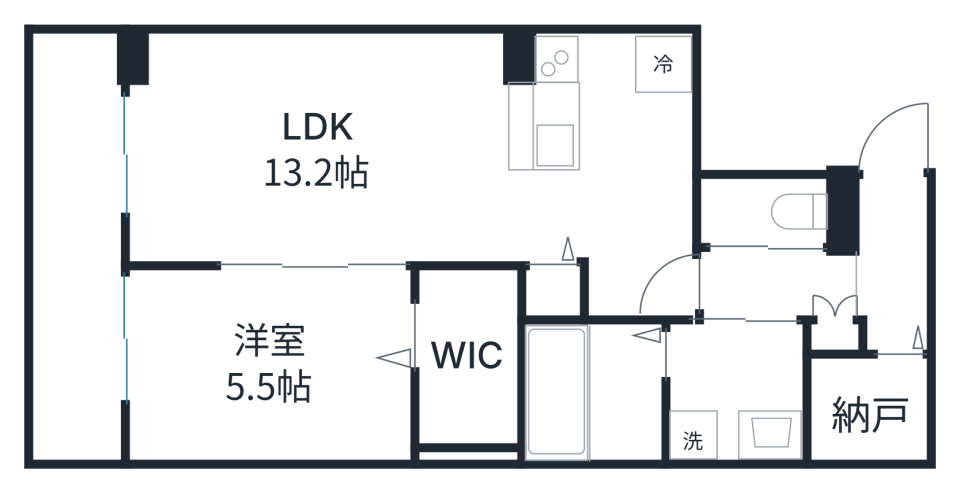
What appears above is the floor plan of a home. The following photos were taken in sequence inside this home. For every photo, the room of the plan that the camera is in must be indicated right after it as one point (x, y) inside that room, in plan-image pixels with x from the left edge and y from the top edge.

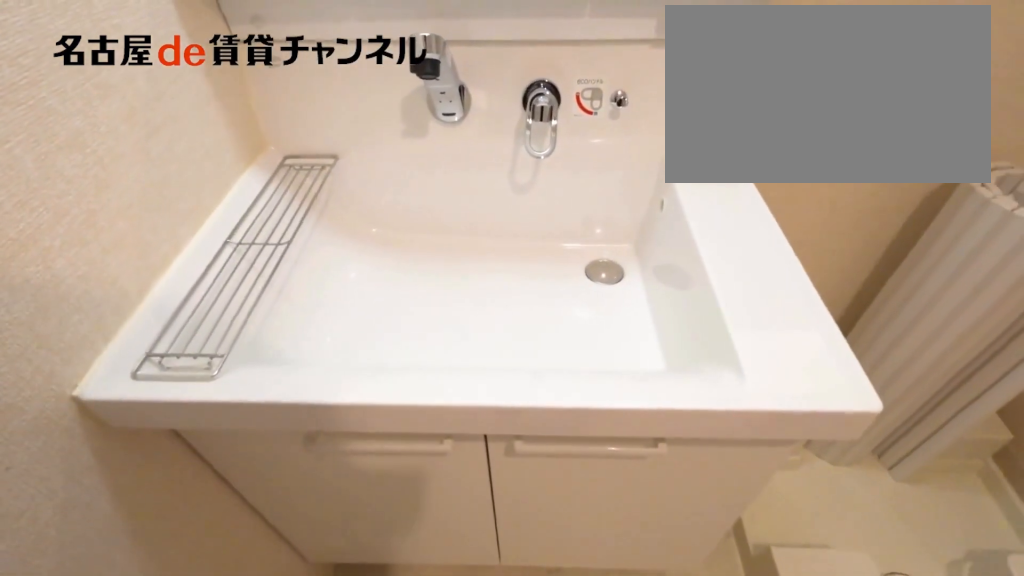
(734, 389)
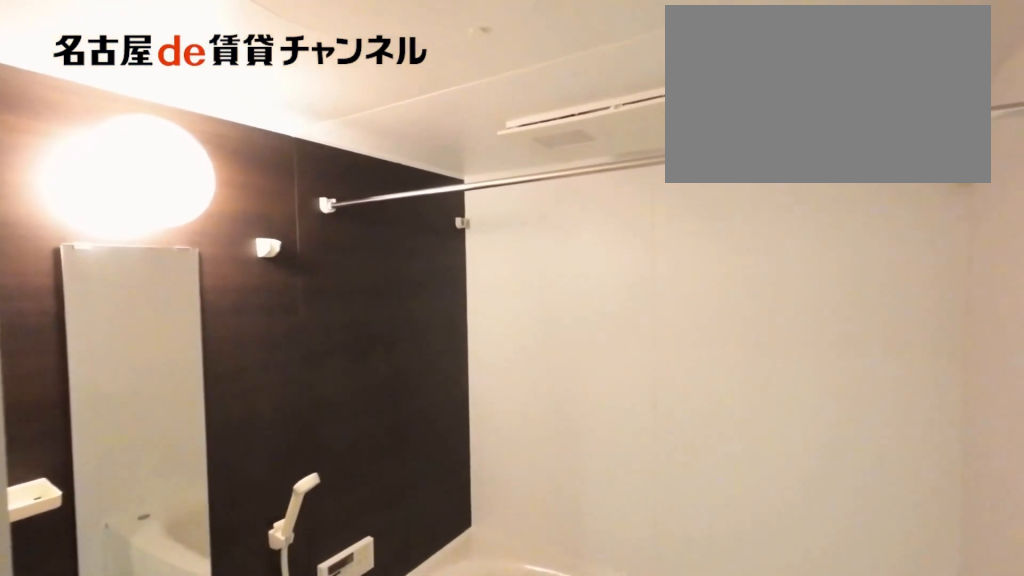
(591, 390)
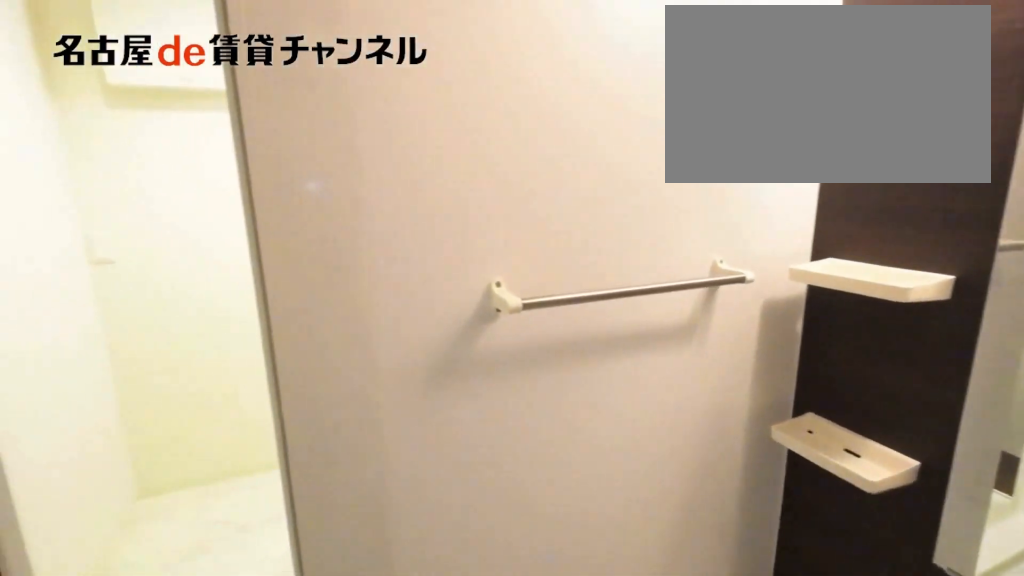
(591, 390)
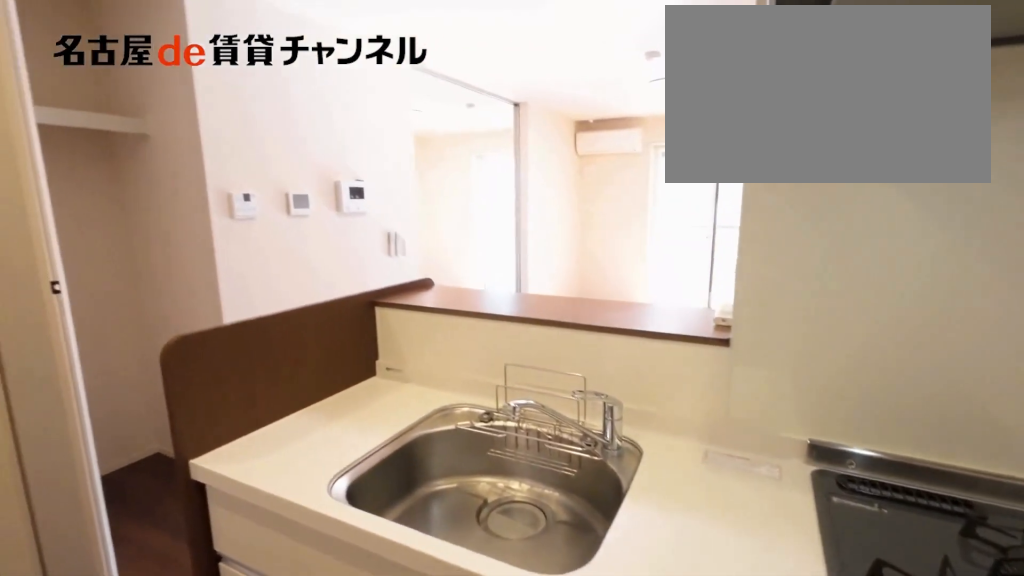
(548, 111)
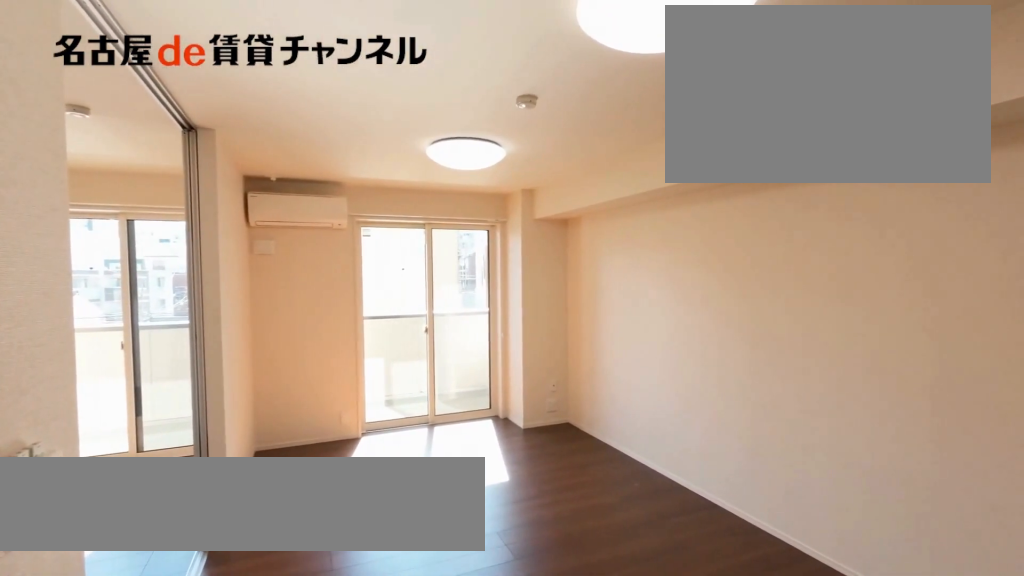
(371, 158)
